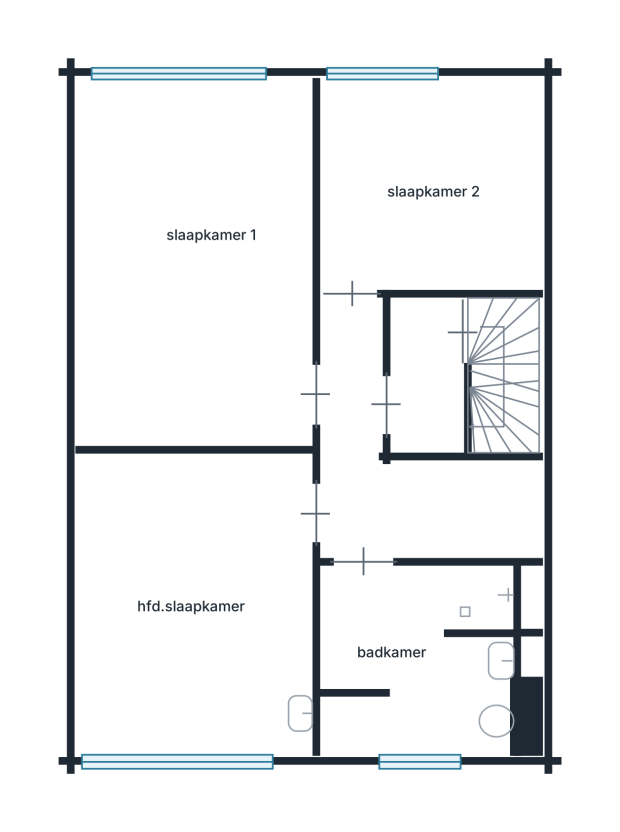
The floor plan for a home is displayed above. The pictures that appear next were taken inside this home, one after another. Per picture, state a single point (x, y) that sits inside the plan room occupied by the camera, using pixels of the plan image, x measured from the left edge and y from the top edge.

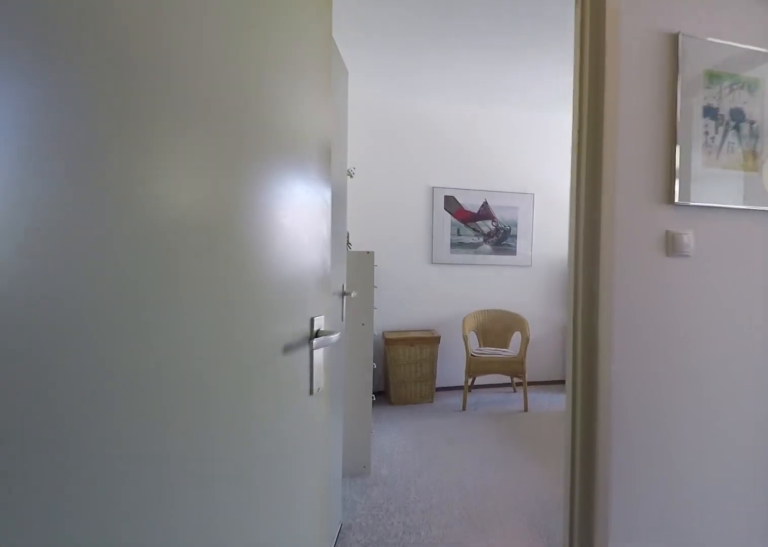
(405, 468)
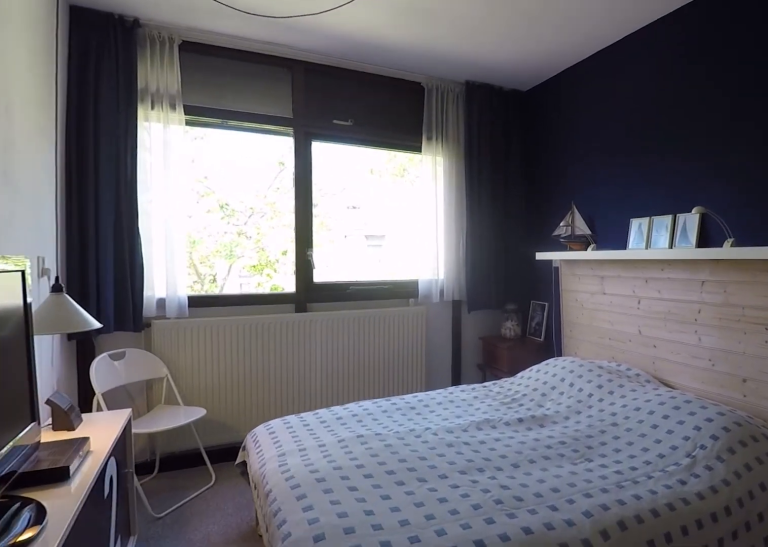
(196, 264)
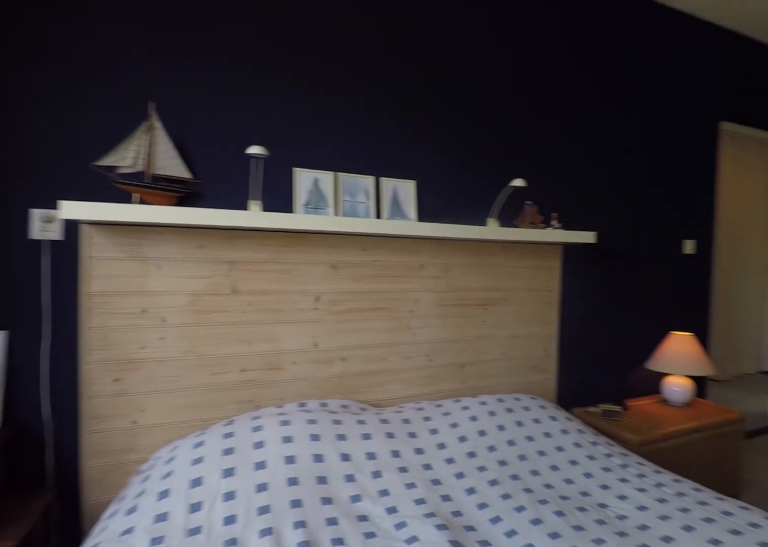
(196, 264)
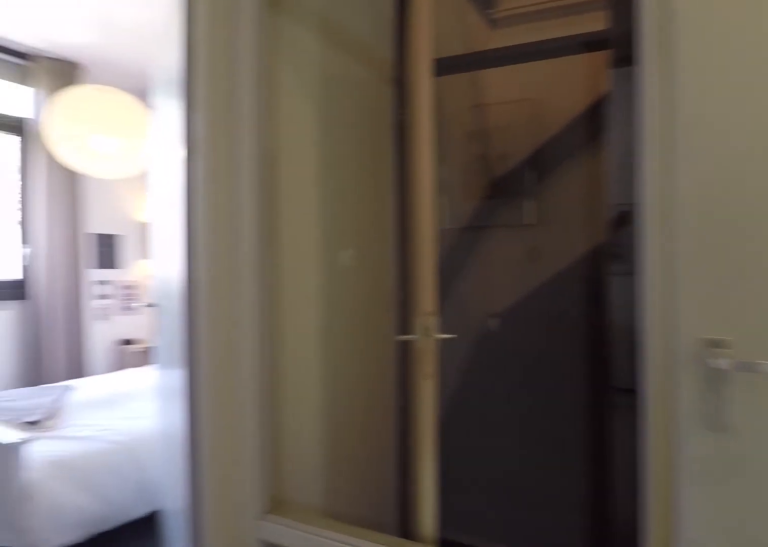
(405, 468)
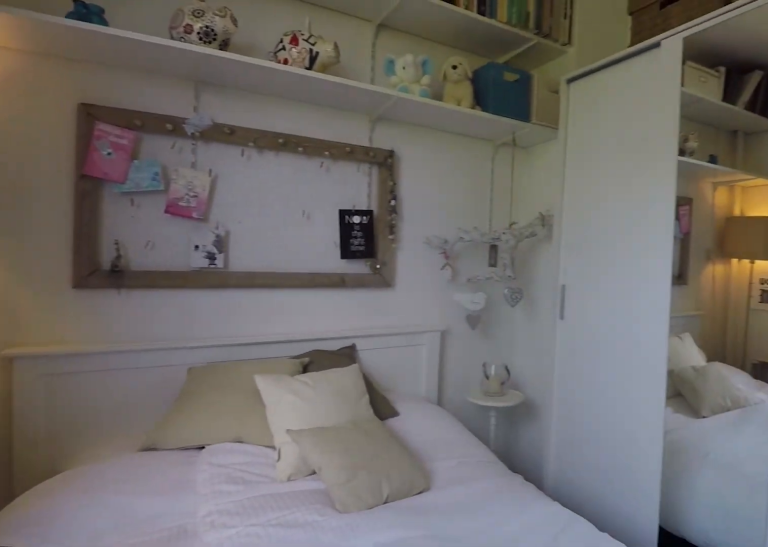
(430, 185)
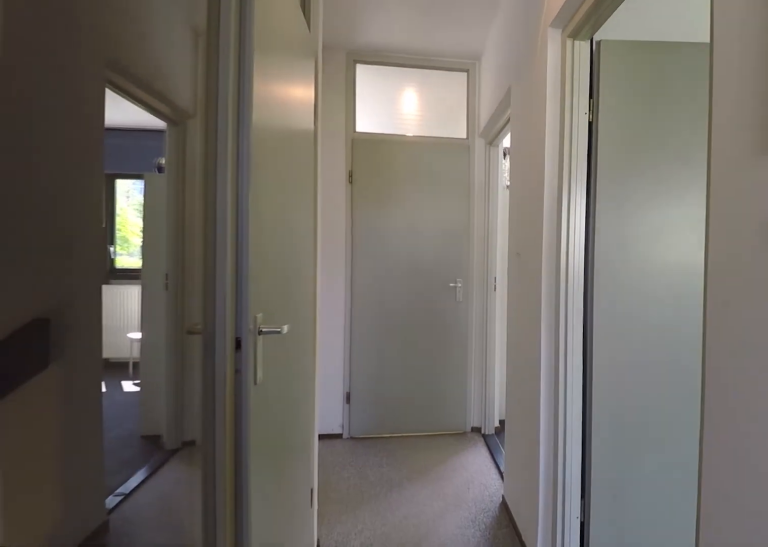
(405, 468)
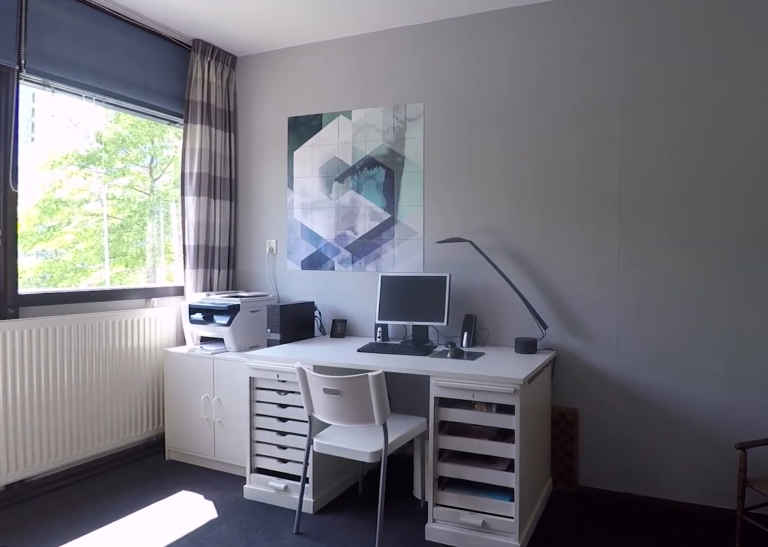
(196, 605)
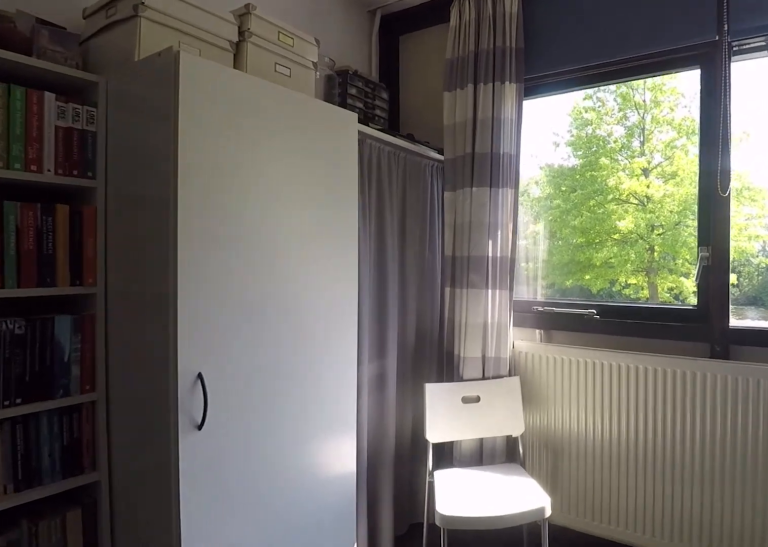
(196, 605)
